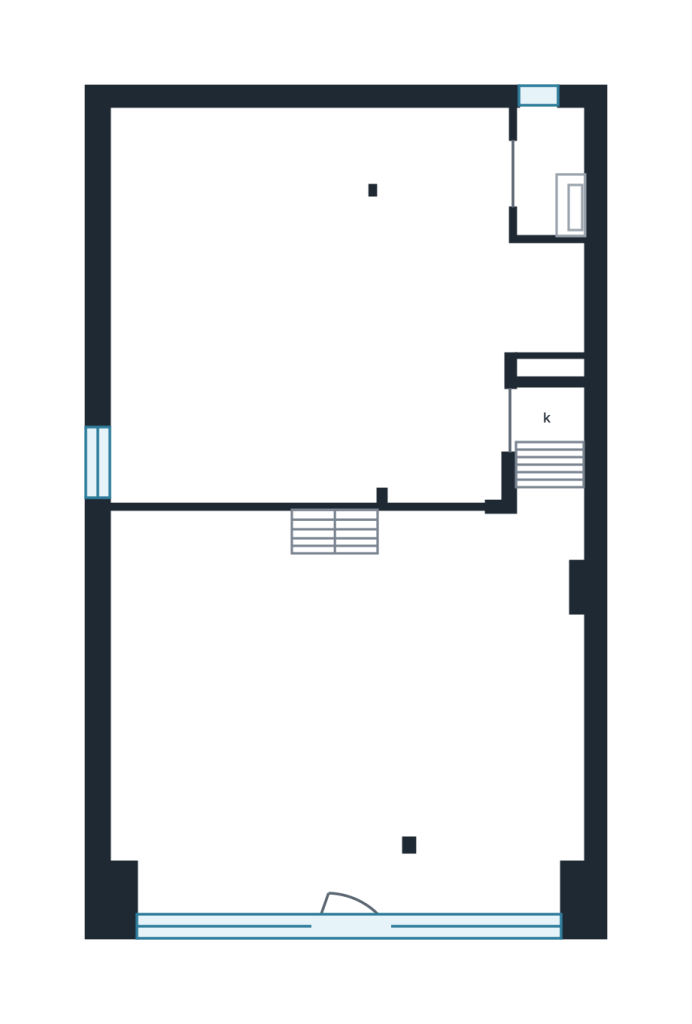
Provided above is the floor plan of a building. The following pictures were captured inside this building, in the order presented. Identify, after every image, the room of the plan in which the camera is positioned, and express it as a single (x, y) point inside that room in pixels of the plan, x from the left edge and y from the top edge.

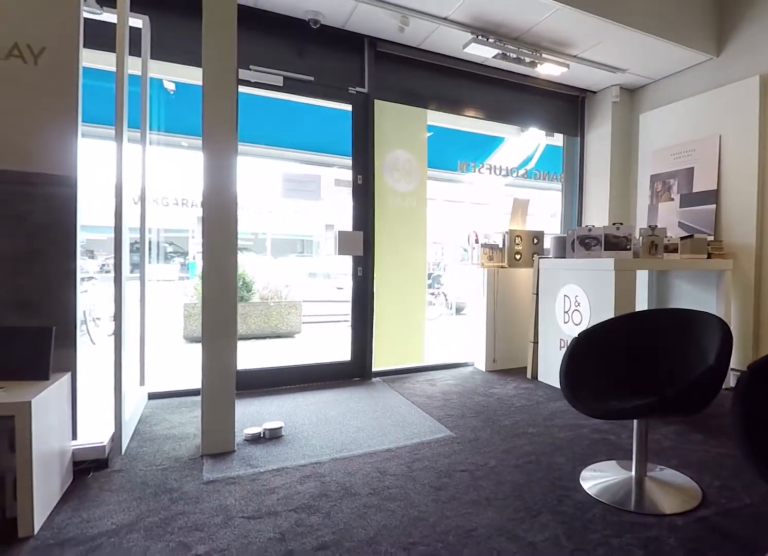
(346, 716)
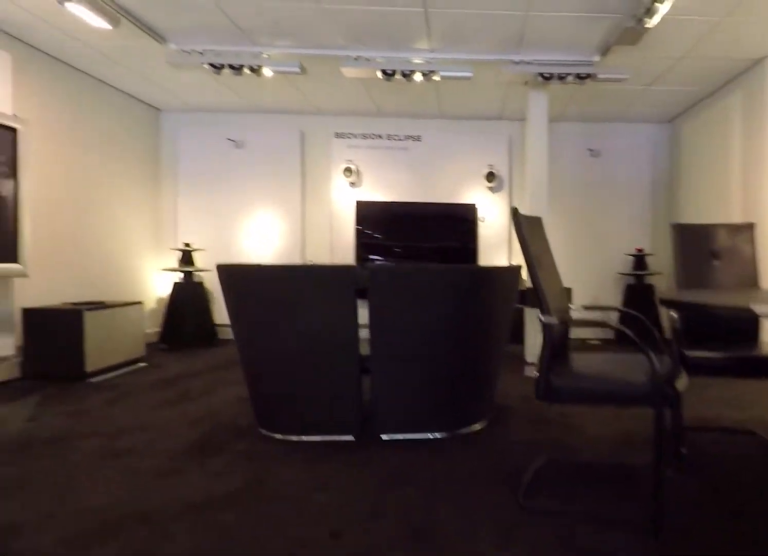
(562, 296)
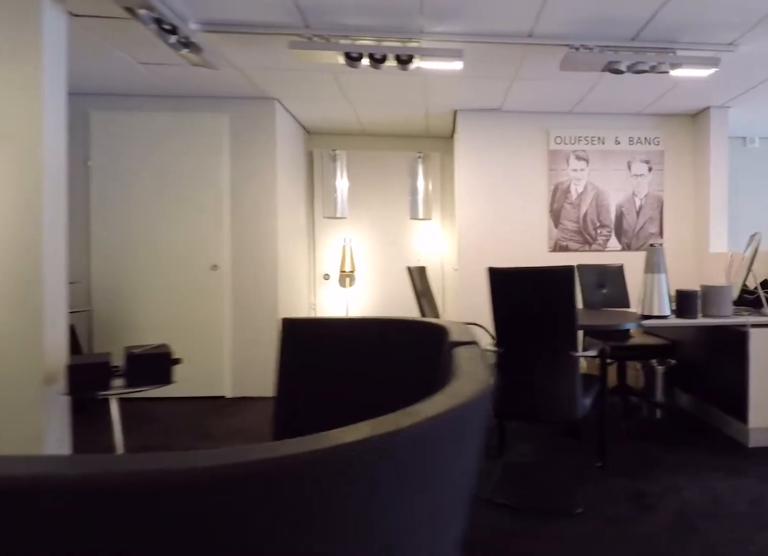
(553, 323)
